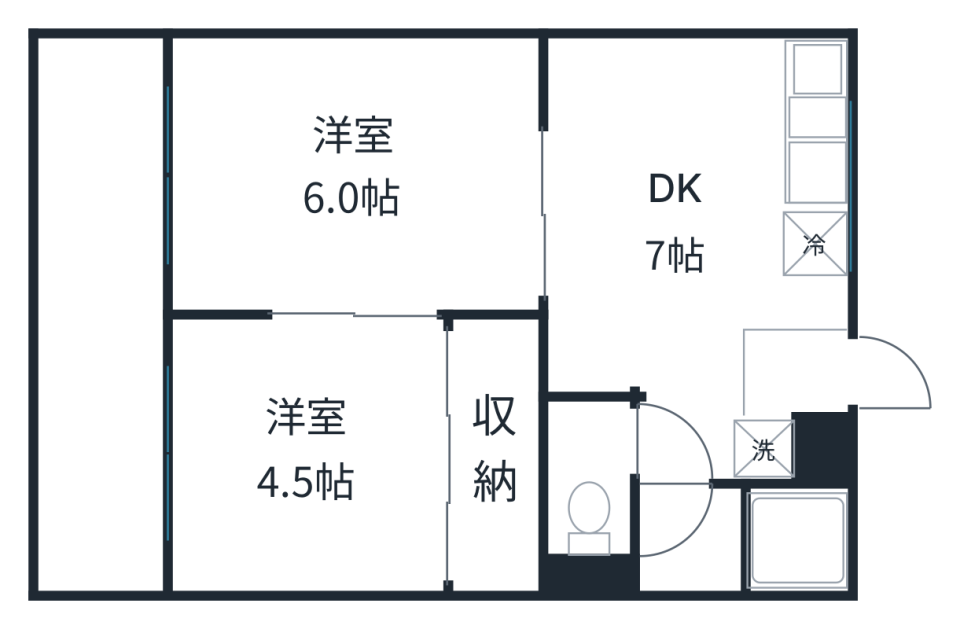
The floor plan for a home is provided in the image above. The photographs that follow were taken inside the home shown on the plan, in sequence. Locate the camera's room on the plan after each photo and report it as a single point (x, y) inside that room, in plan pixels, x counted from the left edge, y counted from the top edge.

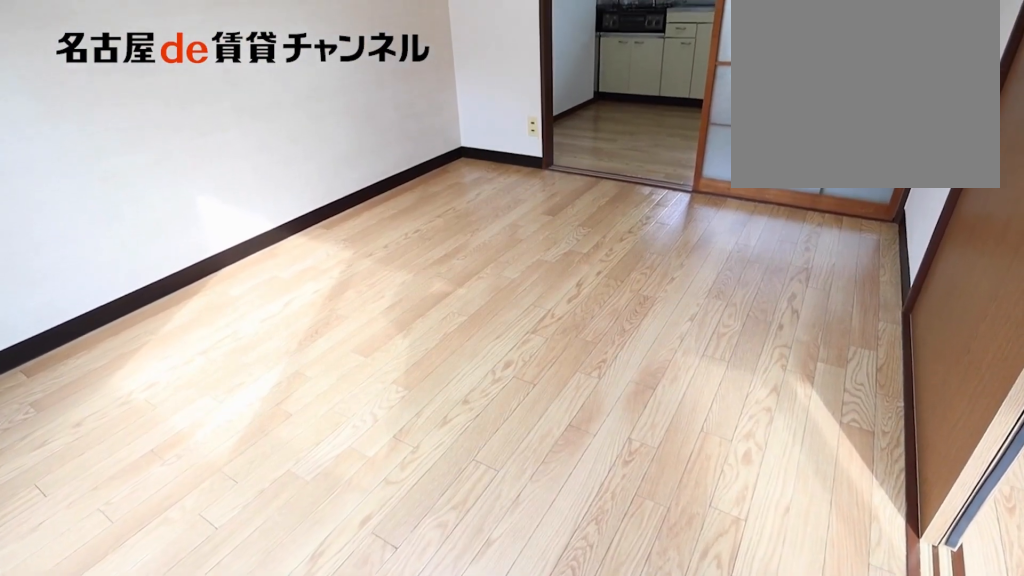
(350, 171)
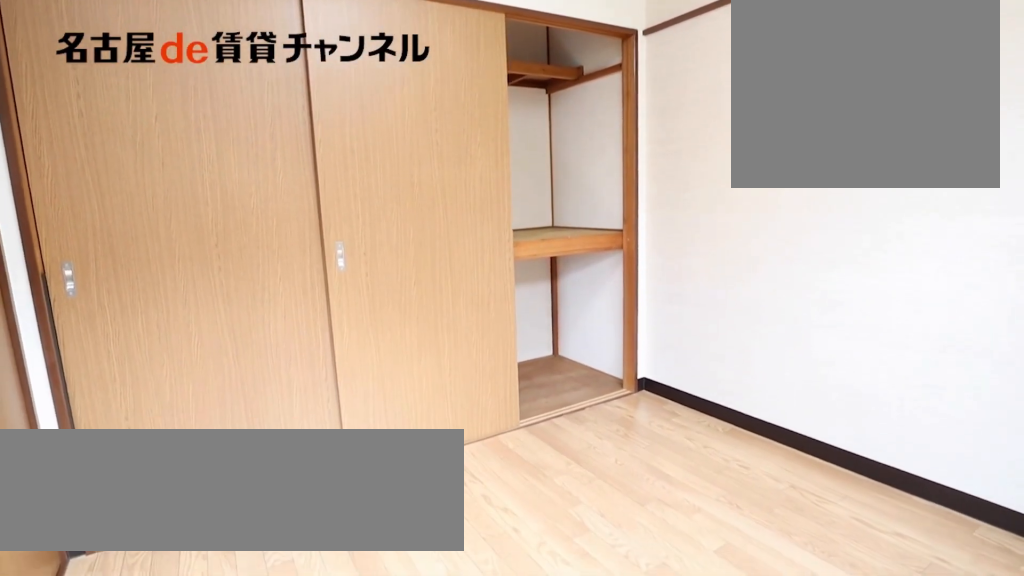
(308, 459)
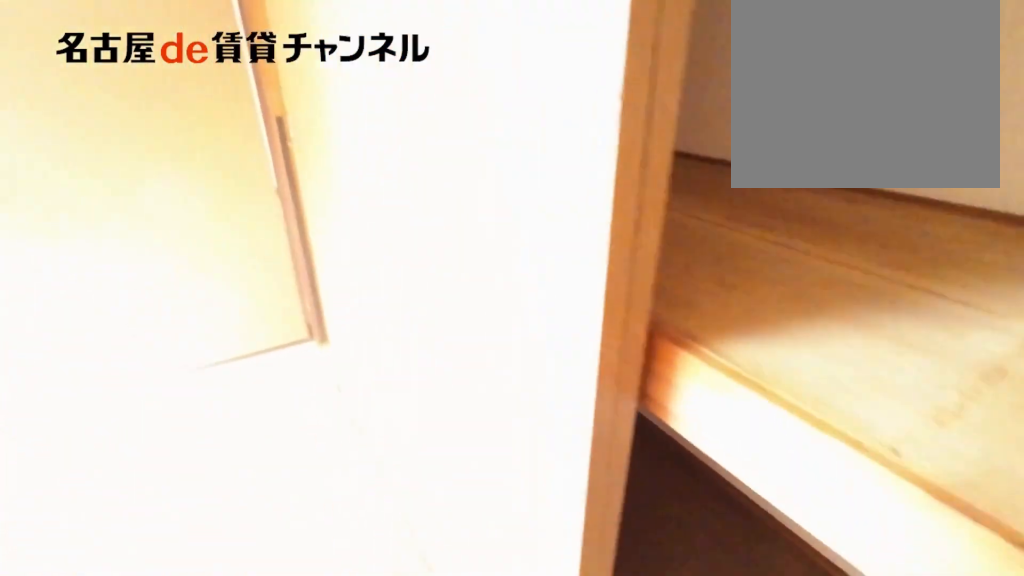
(494, 456)
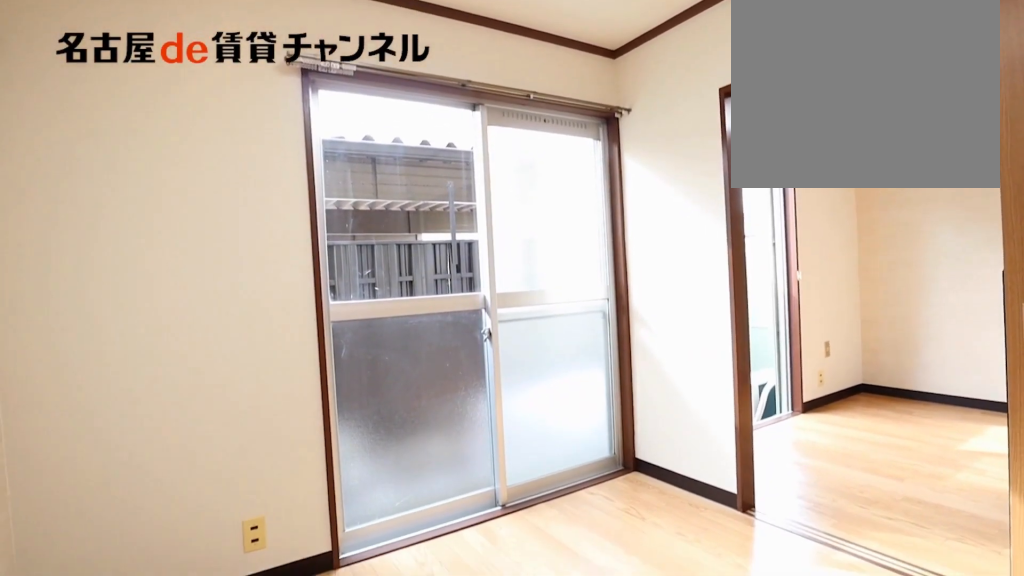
(310, 459)
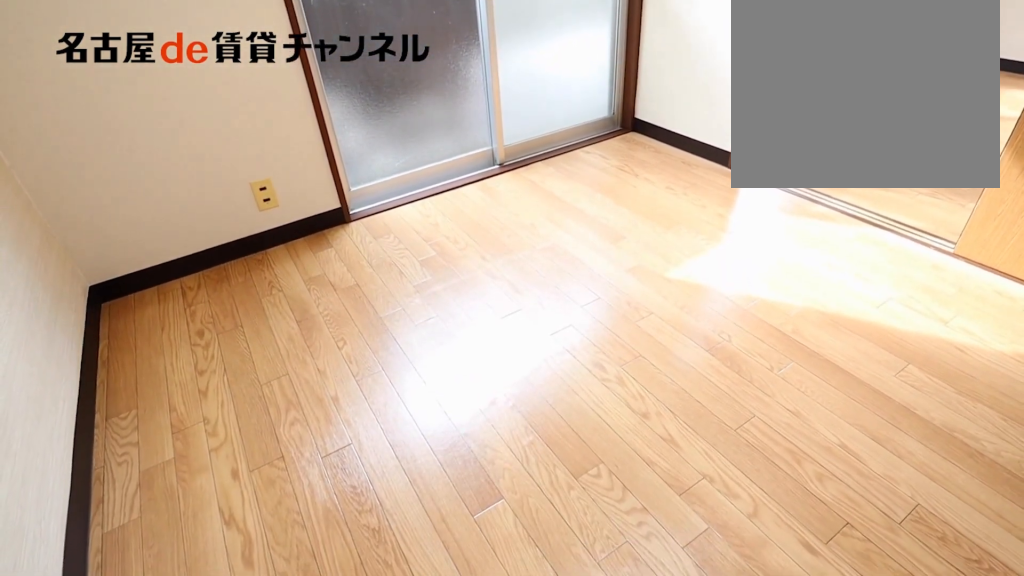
(310, 459)
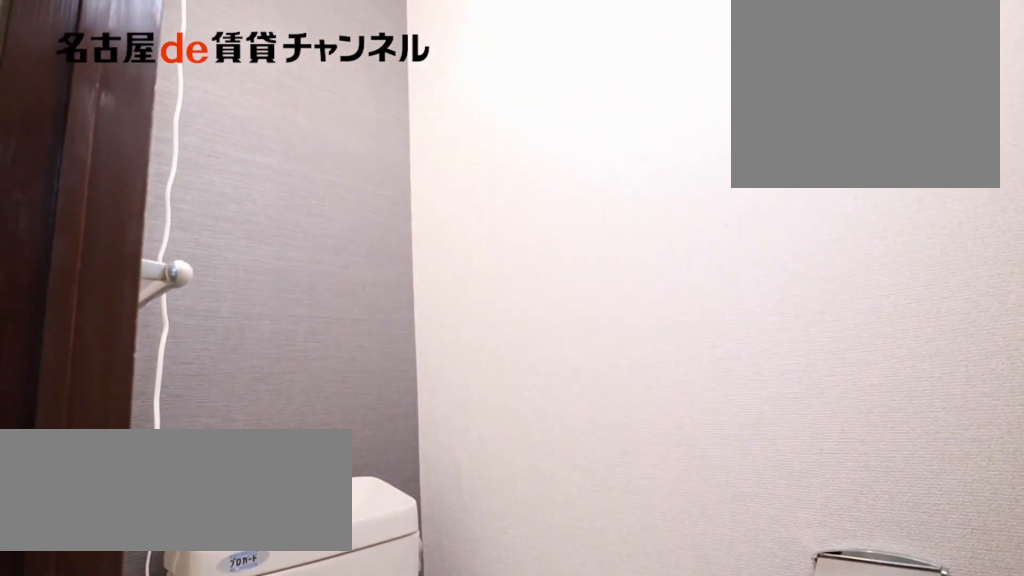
(598, 478)
